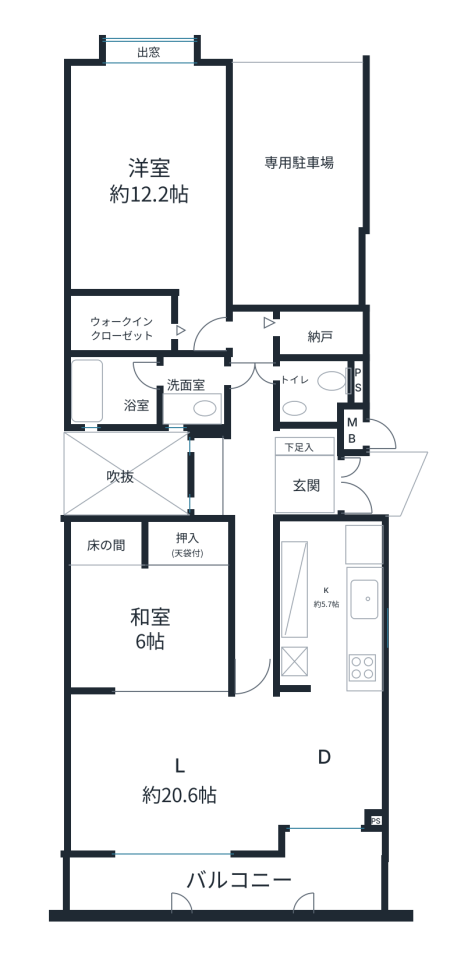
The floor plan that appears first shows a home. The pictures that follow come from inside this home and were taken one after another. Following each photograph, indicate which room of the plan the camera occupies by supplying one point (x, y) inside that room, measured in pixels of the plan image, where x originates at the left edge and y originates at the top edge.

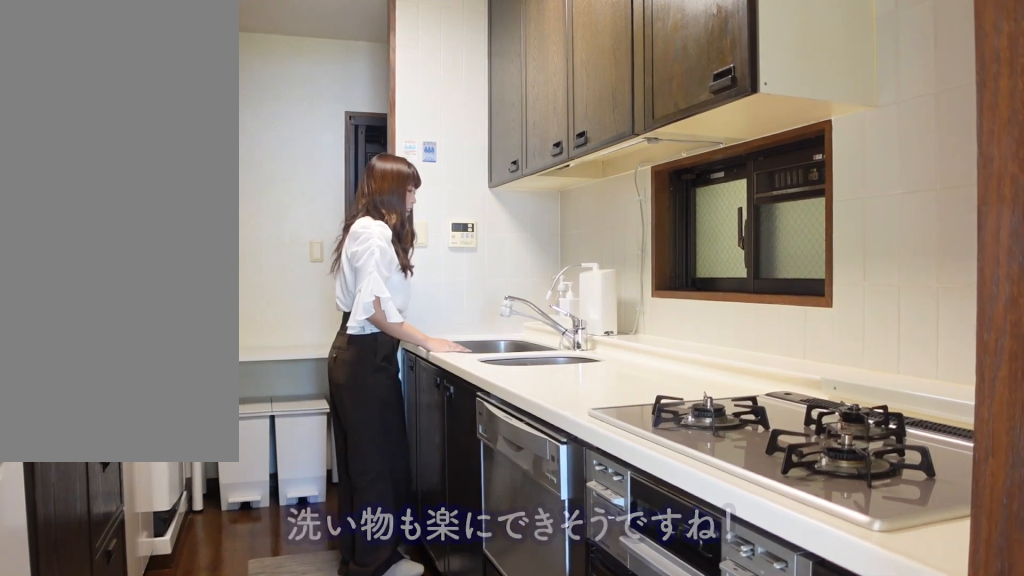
(325, 601)
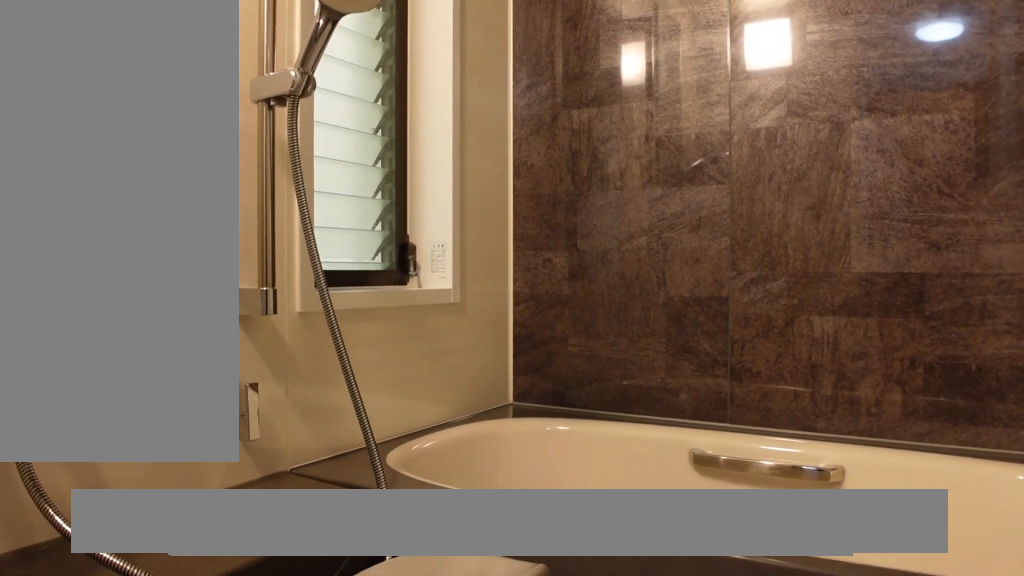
(110, 389)
